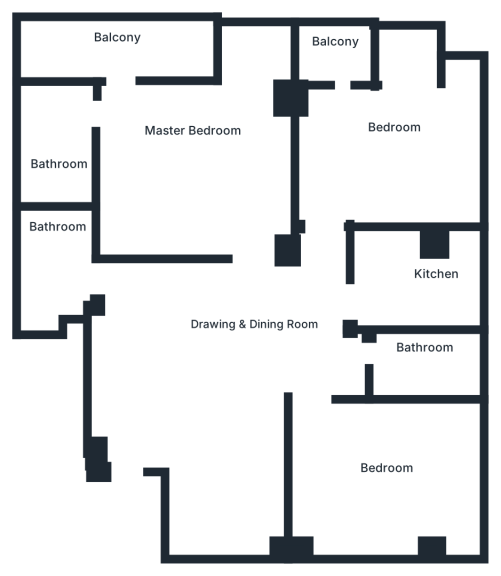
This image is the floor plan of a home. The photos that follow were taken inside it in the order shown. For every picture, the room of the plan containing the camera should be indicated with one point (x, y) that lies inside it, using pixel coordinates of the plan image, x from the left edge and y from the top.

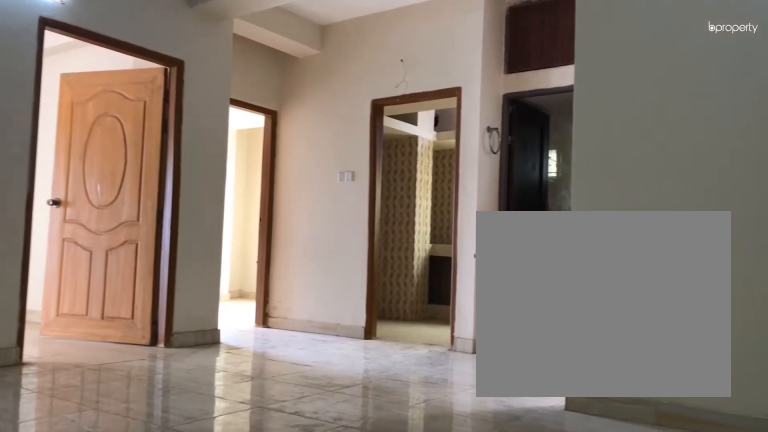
(258, 331)
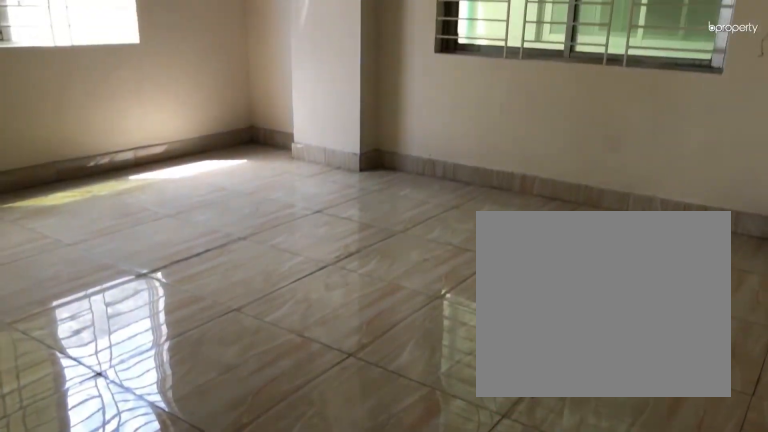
(391, 462)
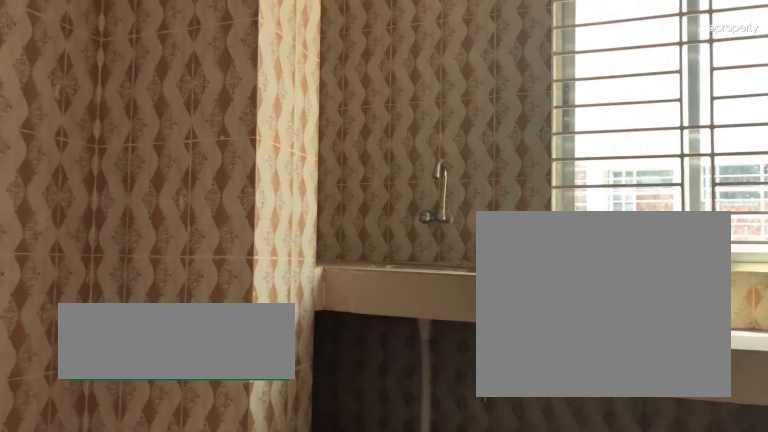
(431, 289)
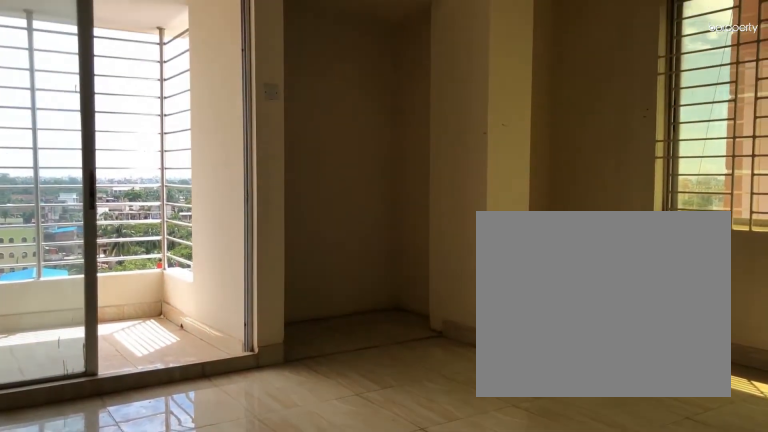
(402, 144)
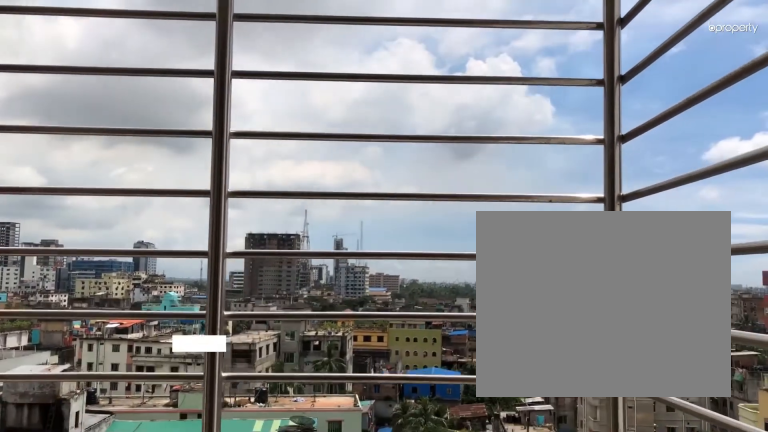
(340, 53)
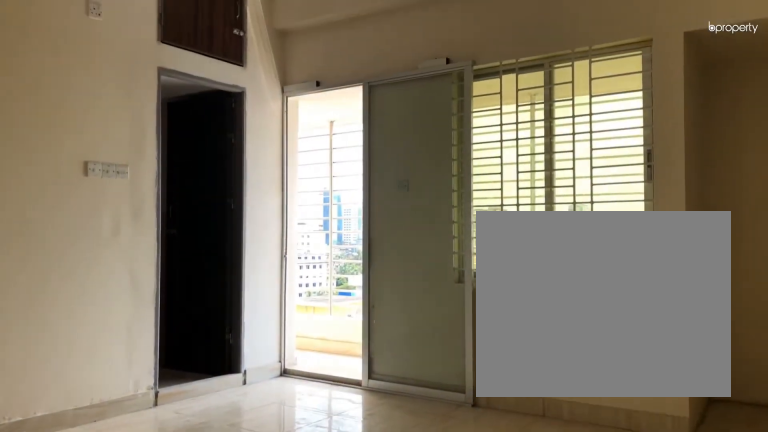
(199, 157)
